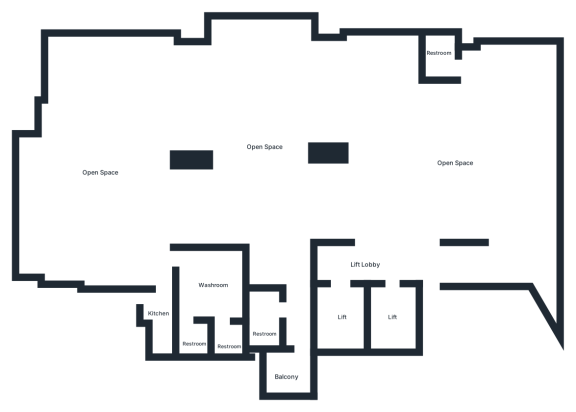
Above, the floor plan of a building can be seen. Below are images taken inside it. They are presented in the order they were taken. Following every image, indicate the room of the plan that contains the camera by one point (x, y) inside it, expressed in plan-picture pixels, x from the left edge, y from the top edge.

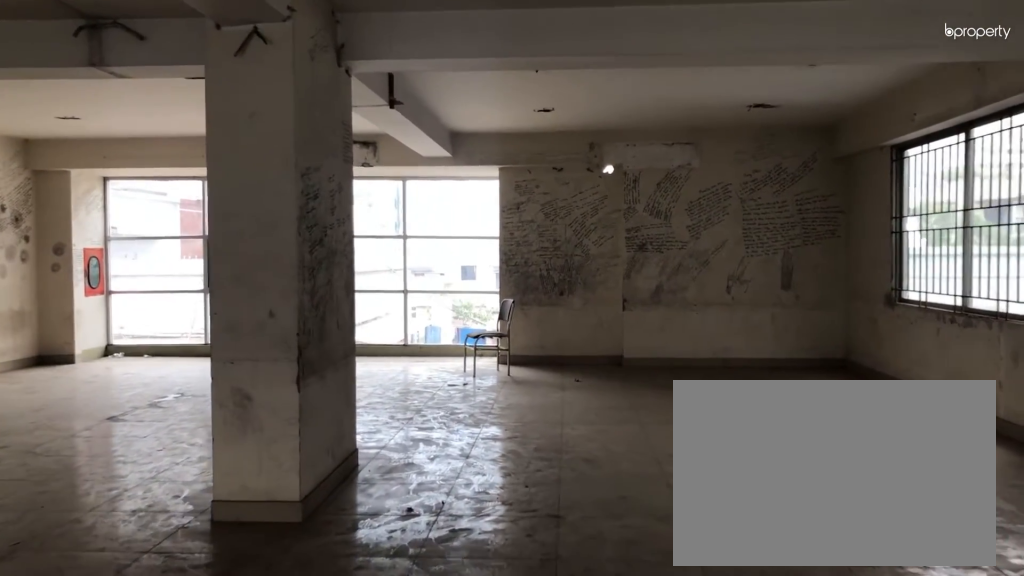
(325, 99)
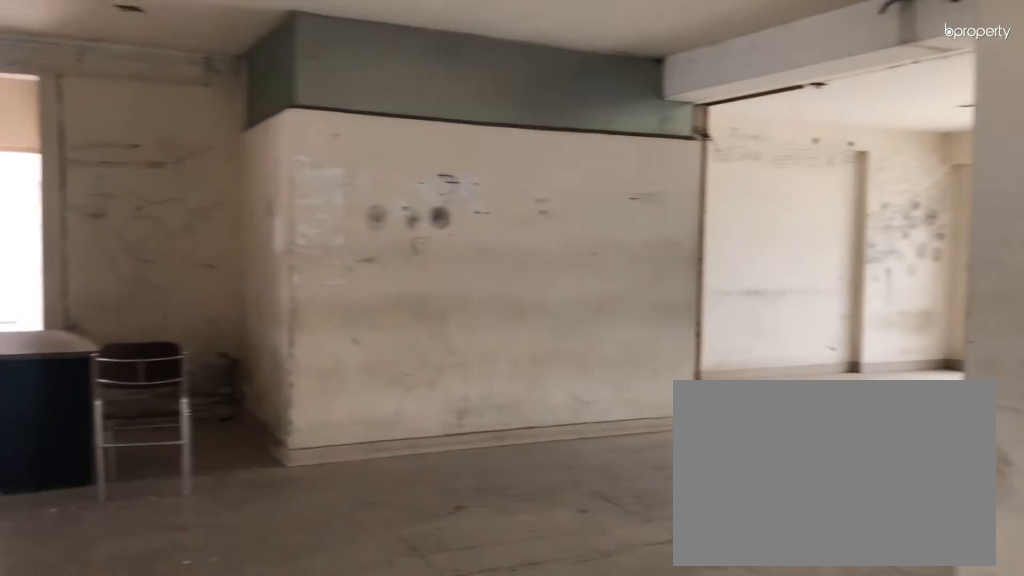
(264, 162)
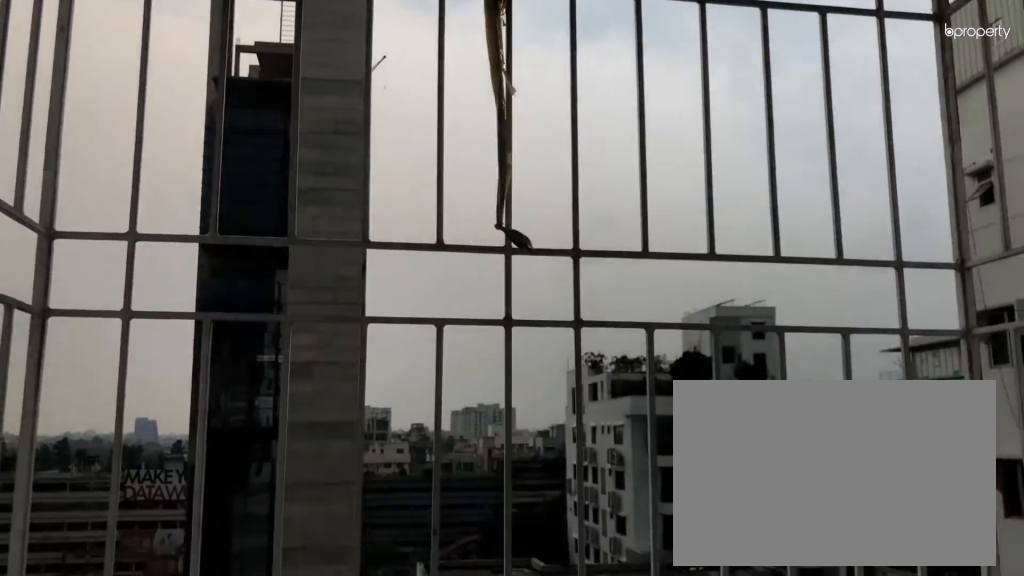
(285, 375)
